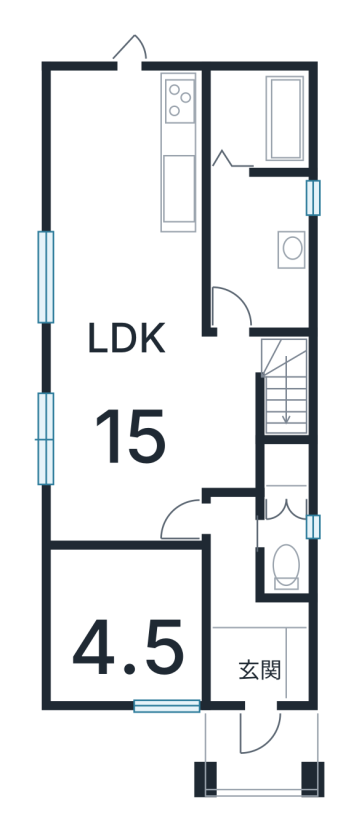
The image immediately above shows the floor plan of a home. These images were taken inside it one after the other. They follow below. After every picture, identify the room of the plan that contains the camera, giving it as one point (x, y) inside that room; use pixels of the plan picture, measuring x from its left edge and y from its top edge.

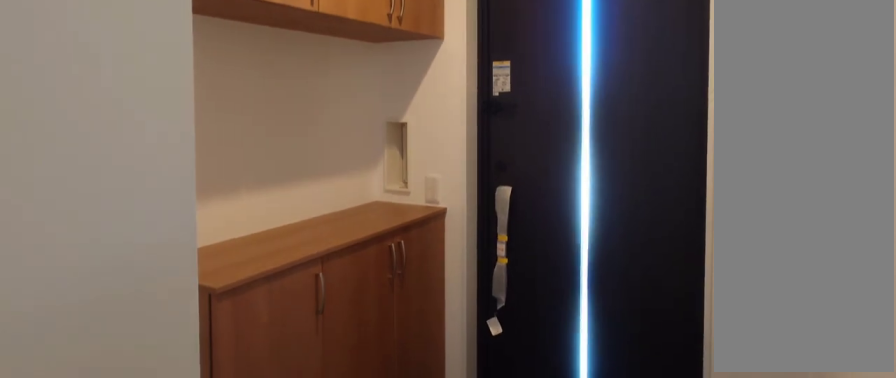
(257, 668)
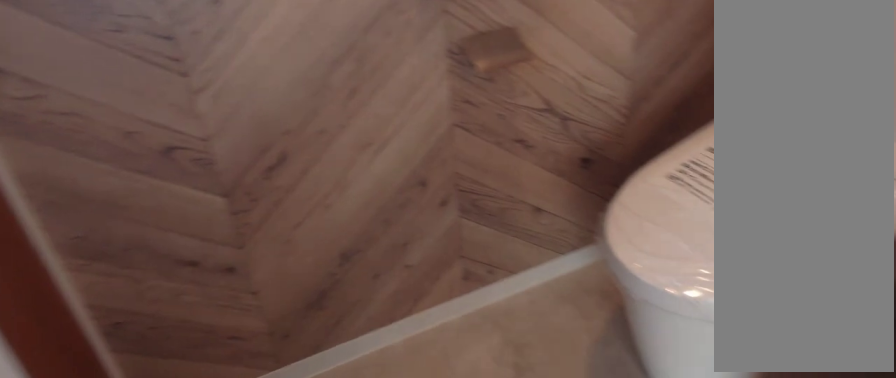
(279, 558)
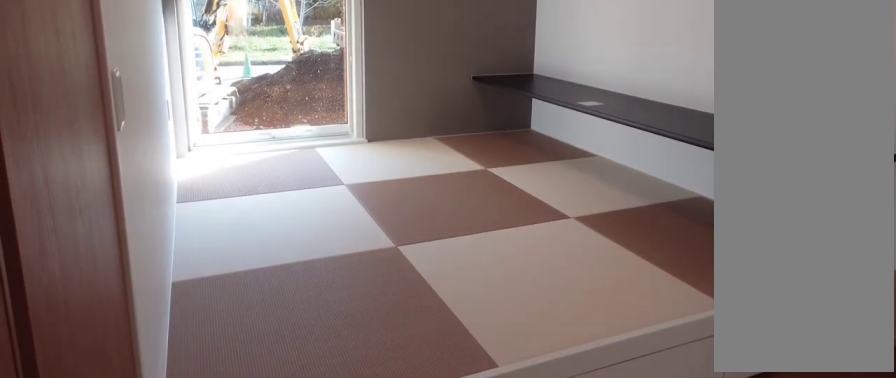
(129, 624)
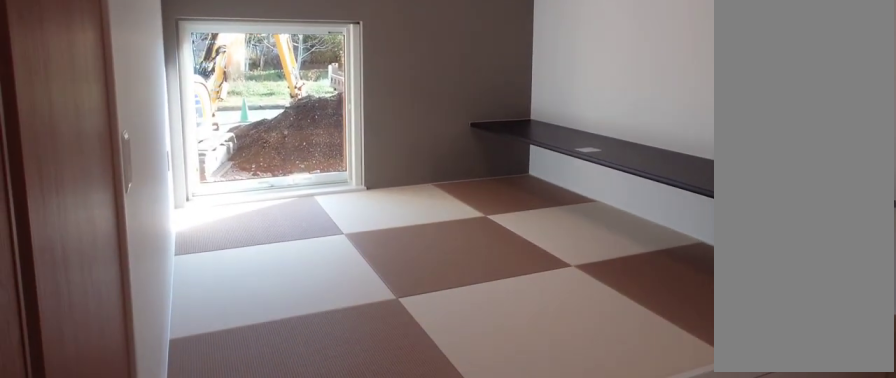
(129, 624)
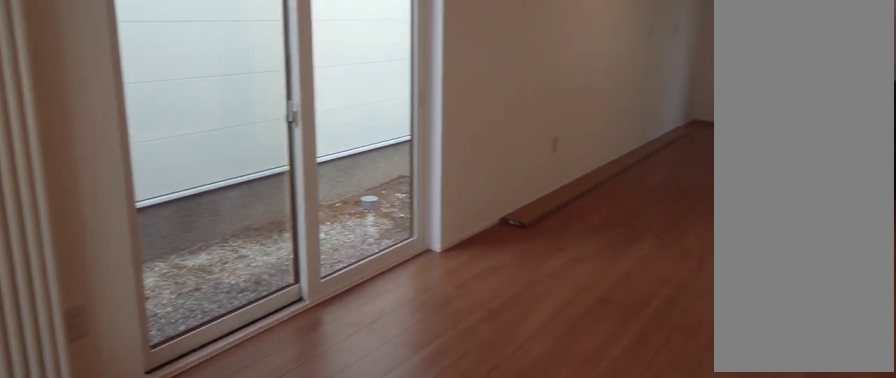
(139, 414)
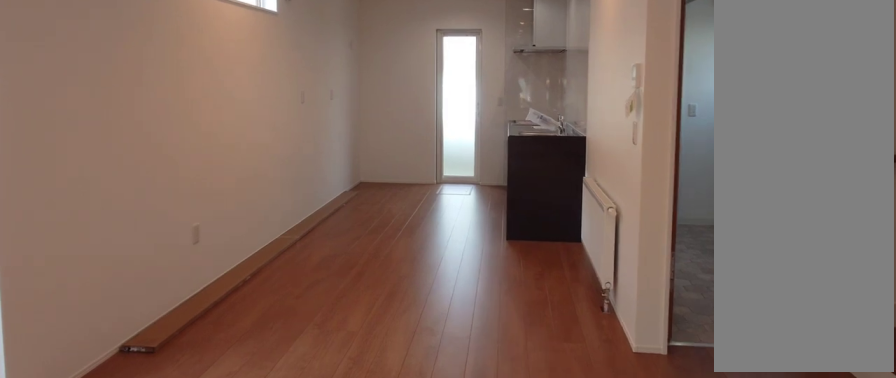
(139, 414)
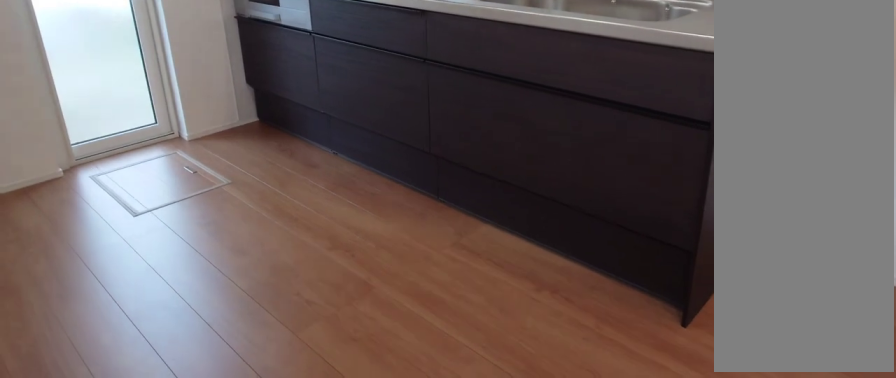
(107, 181)
